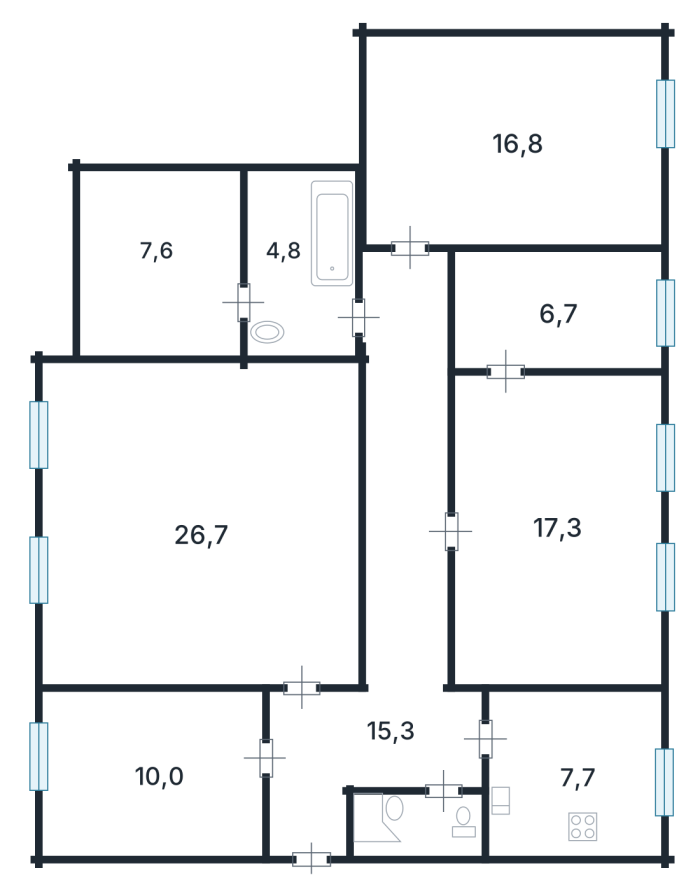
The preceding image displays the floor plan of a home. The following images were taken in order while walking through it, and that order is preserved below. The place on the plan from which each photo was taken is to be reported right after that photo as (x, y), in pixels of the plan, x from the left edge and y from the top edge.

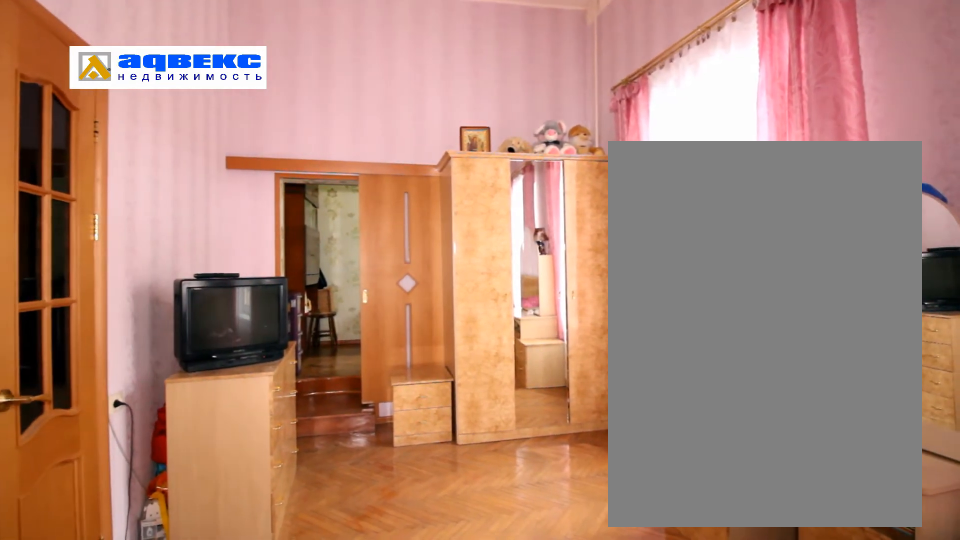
(560, 630)
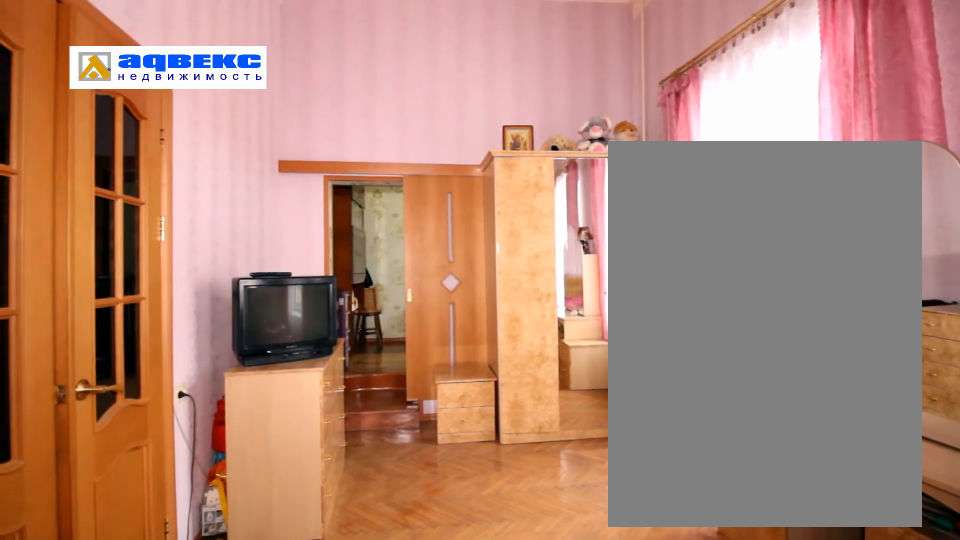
(560, 630)
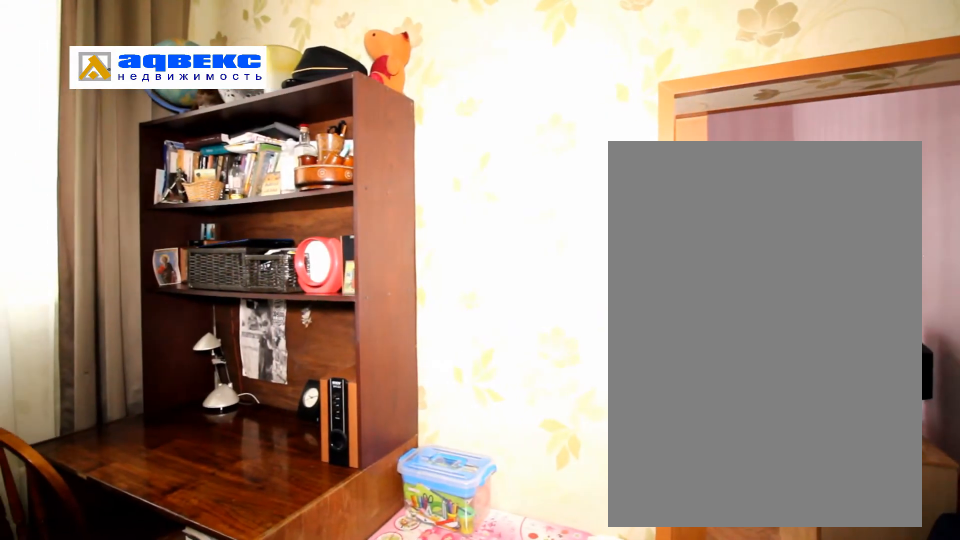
(604, 345)
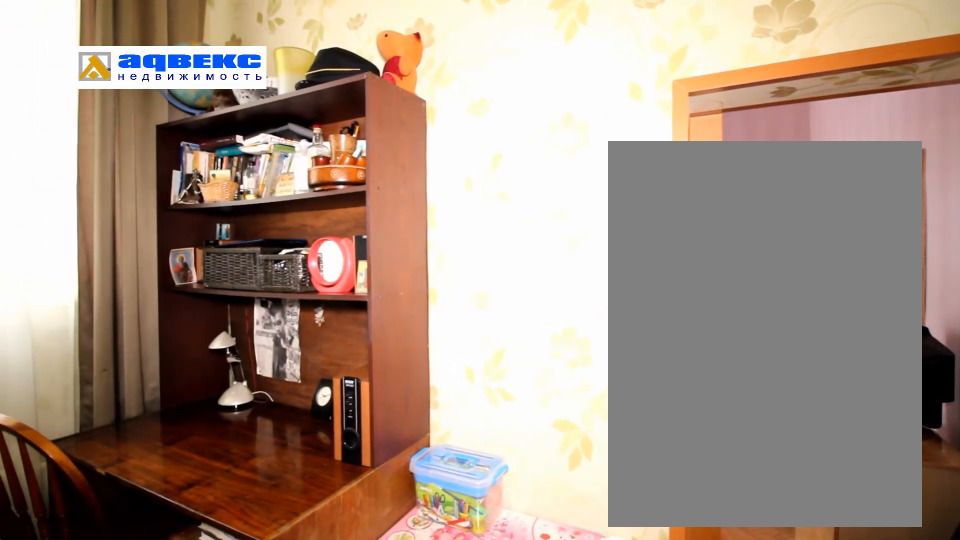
(604, 345)
